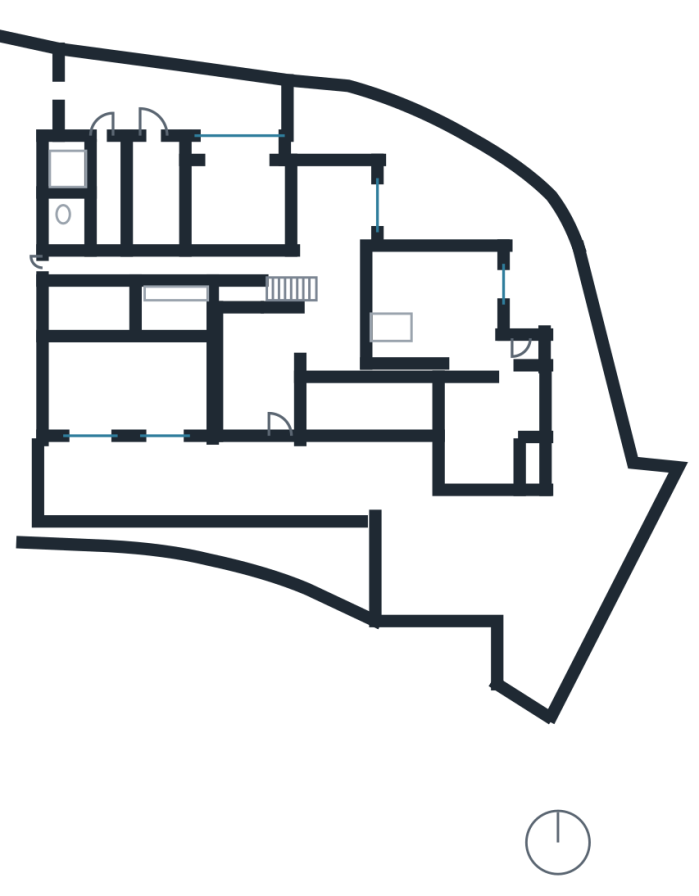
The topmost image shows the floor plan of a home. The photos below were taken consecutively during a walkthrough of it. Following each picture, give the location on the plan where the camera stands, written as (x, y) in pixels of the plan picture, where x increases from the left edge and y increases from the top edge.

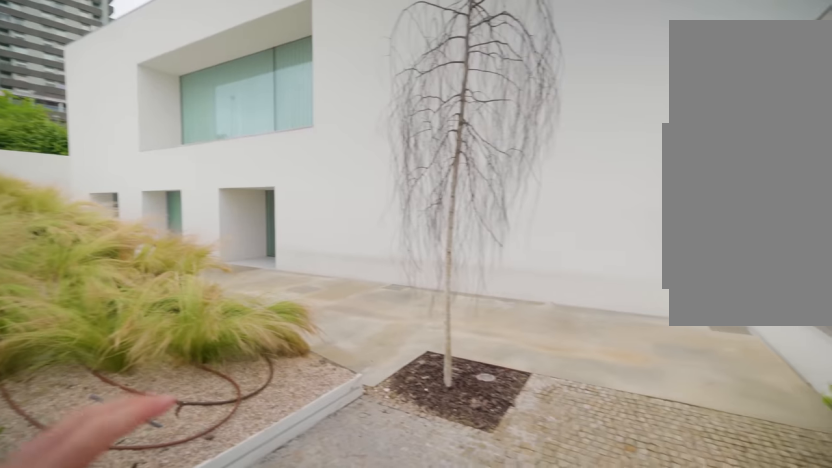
(396, 573)
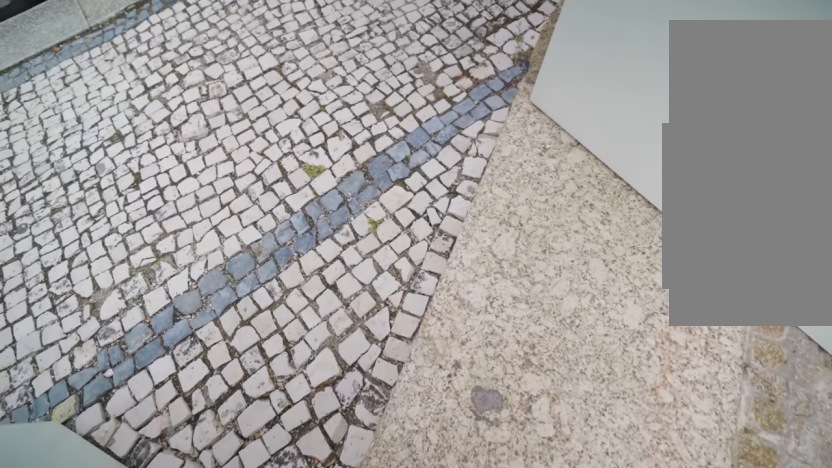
(400, 609)
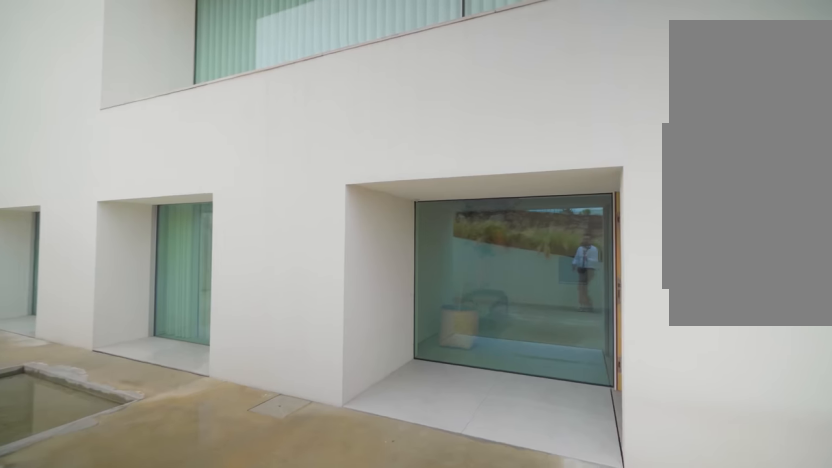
(251, 492)
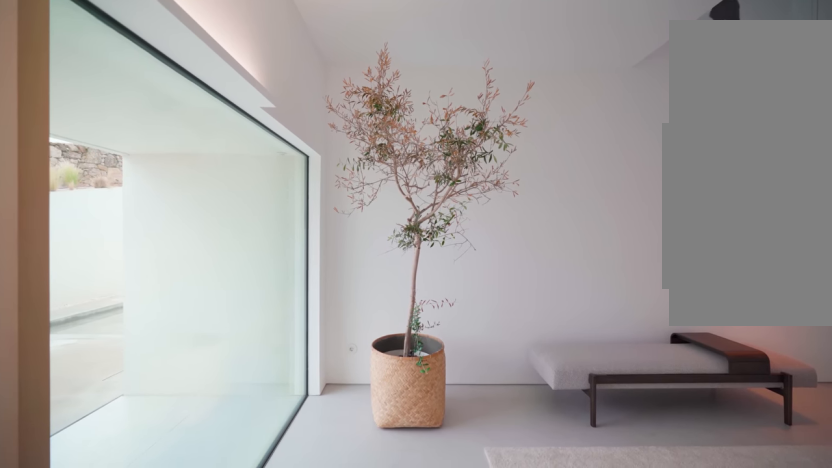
(280, 418)
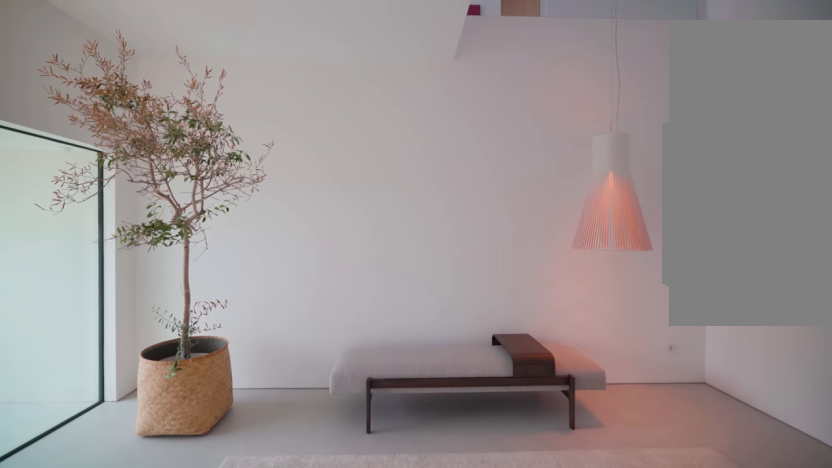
(283, 396)
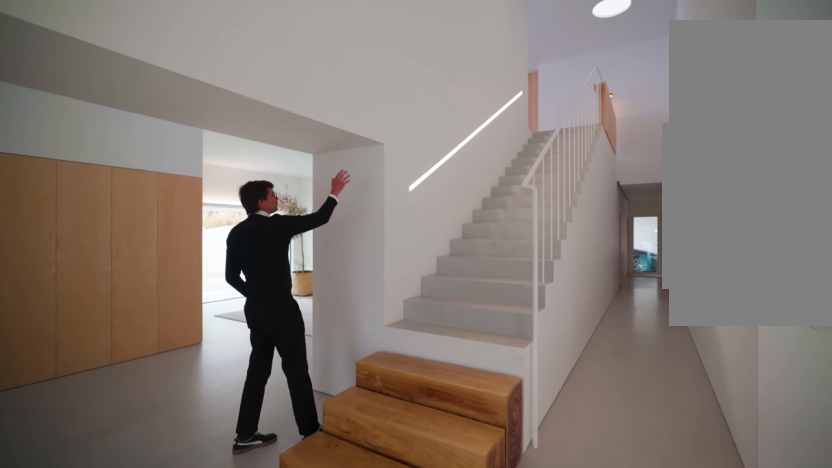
(357, 267)
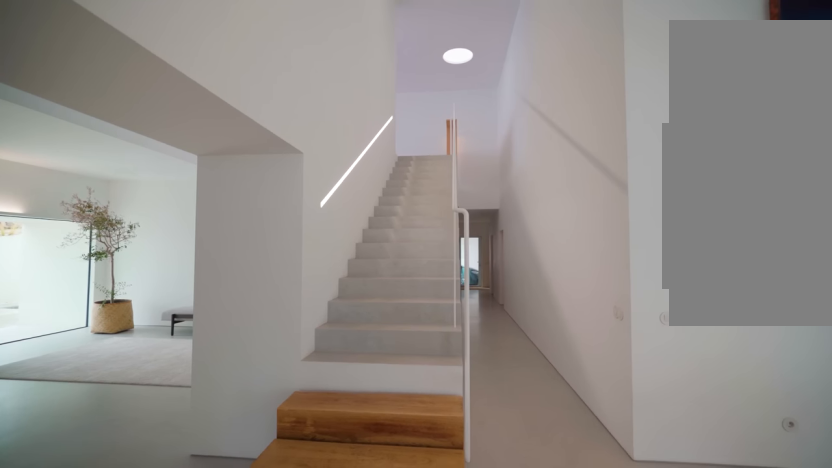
(355, 268)
